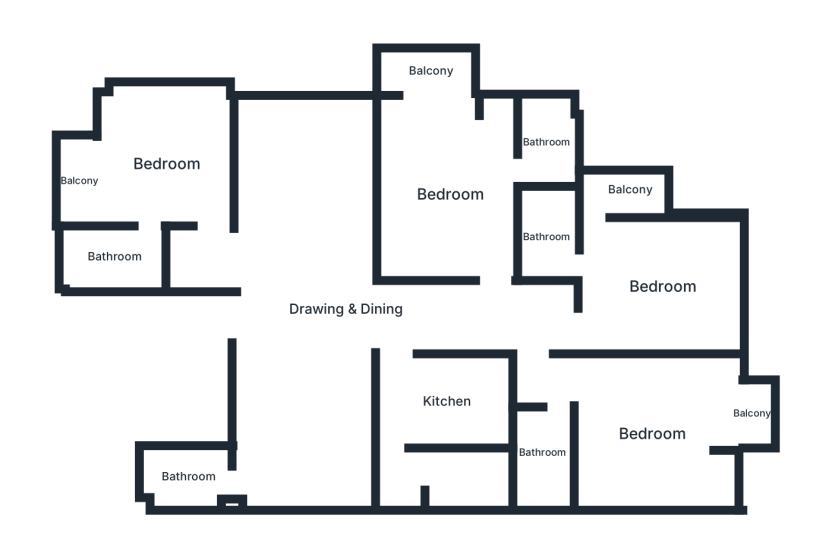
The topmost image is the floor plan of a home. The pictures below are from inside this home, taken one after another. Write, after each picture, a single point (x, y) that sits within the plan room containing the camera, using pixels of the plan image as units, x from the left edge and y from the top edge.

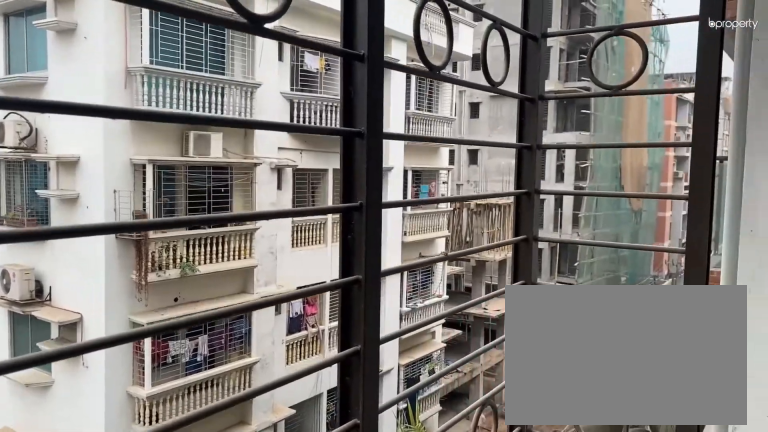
(752, 414)
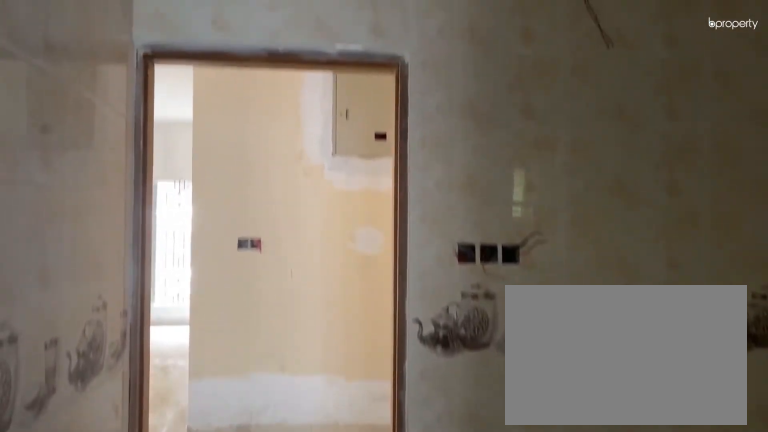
(448, 401)
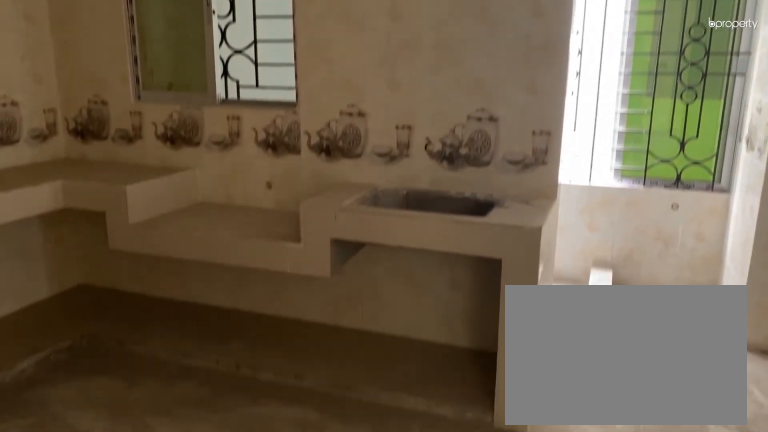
(448, 401)
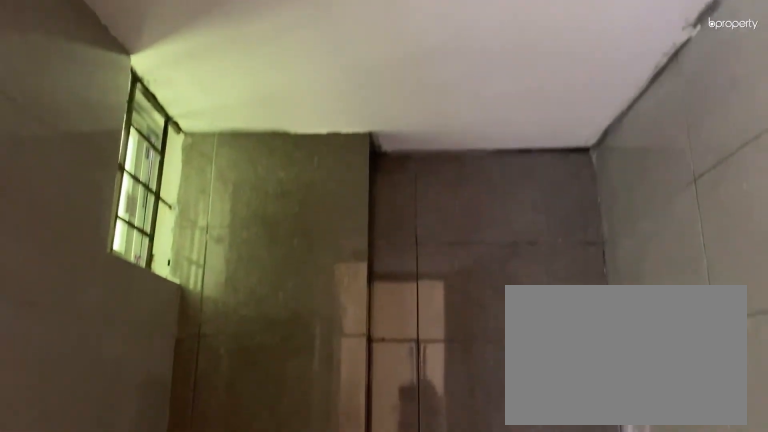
(189, 476)
